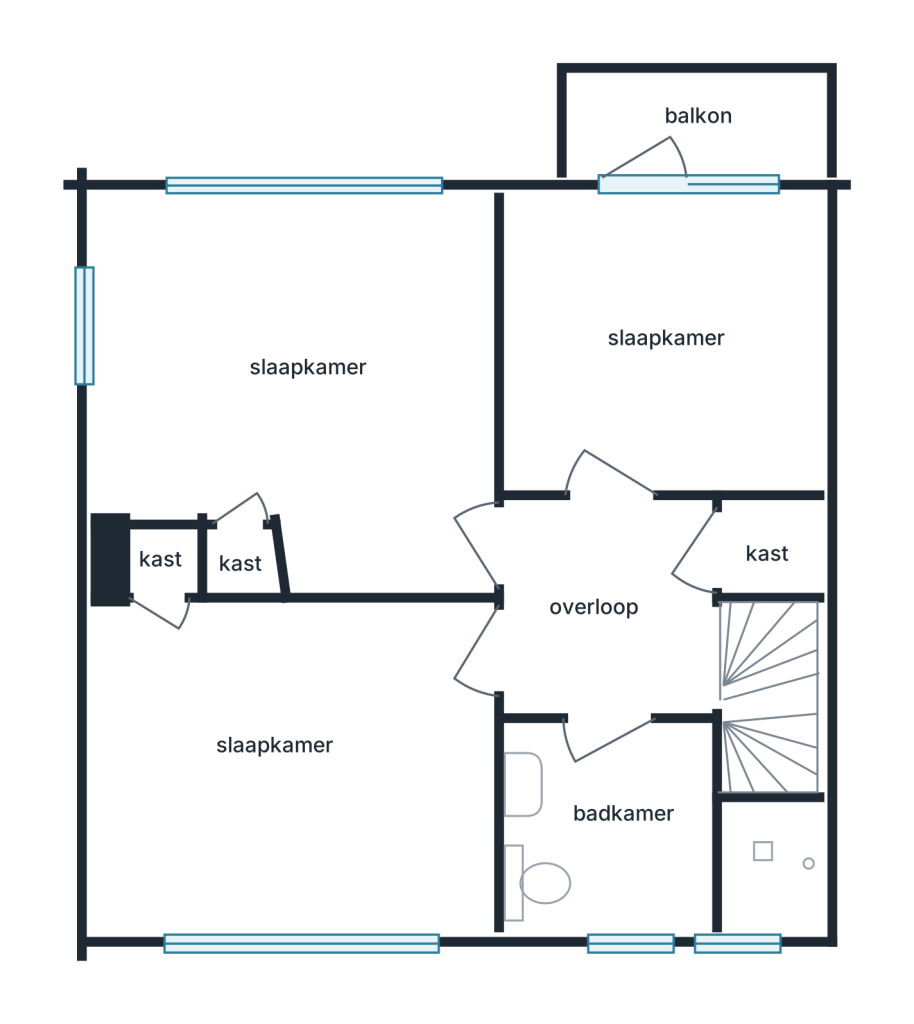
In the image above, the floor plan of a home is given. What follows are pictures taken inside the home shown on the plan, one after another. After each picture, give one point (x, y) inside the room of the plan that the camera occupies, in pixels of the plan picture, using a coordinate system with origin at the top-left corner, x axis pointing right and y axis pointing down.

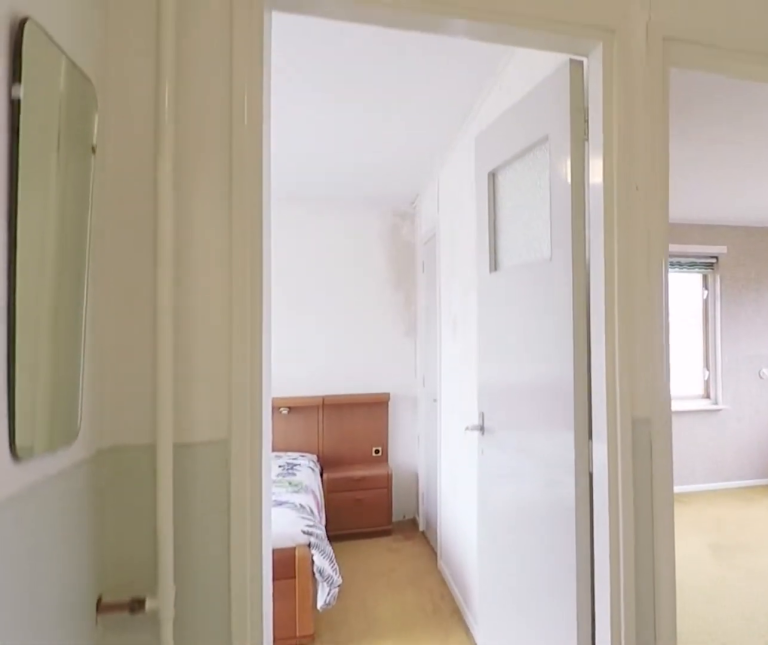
(612, 608)
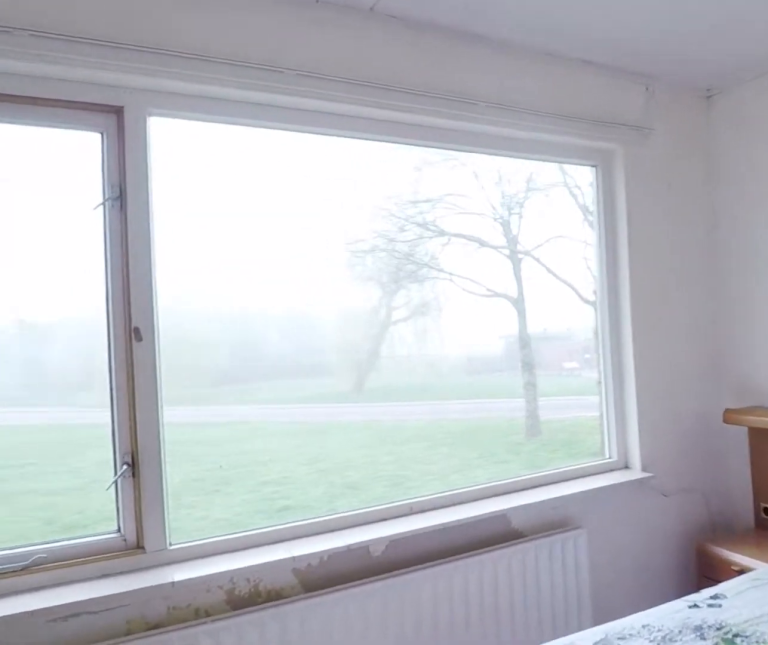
(453, 787)
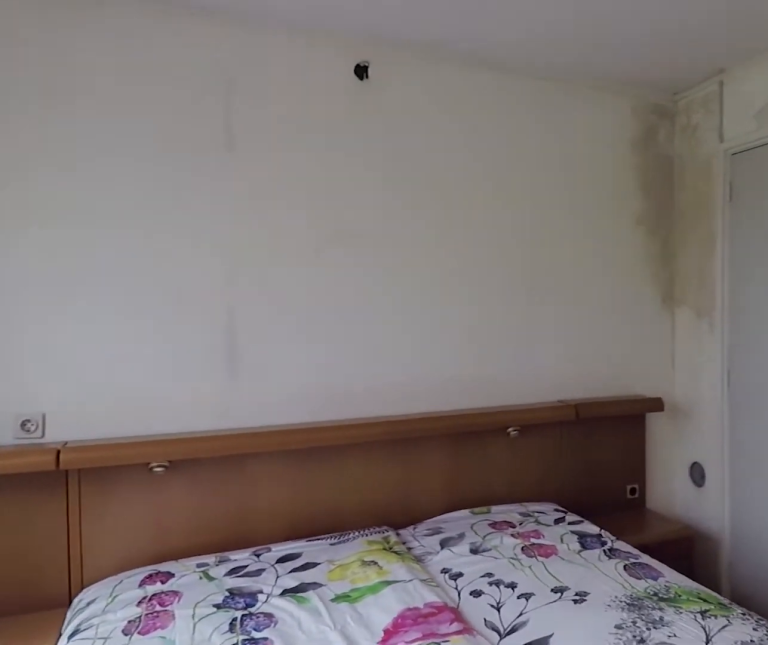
(453, 787)
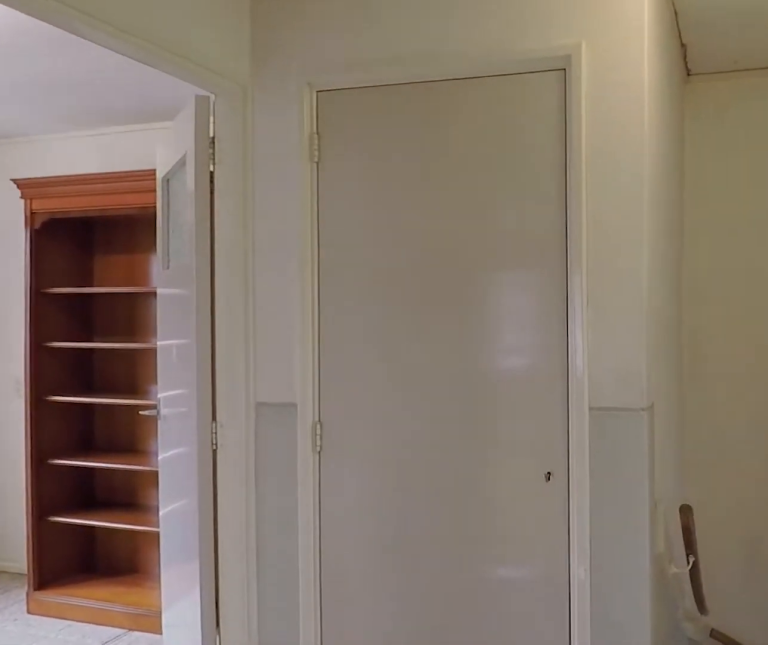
(612, 608)
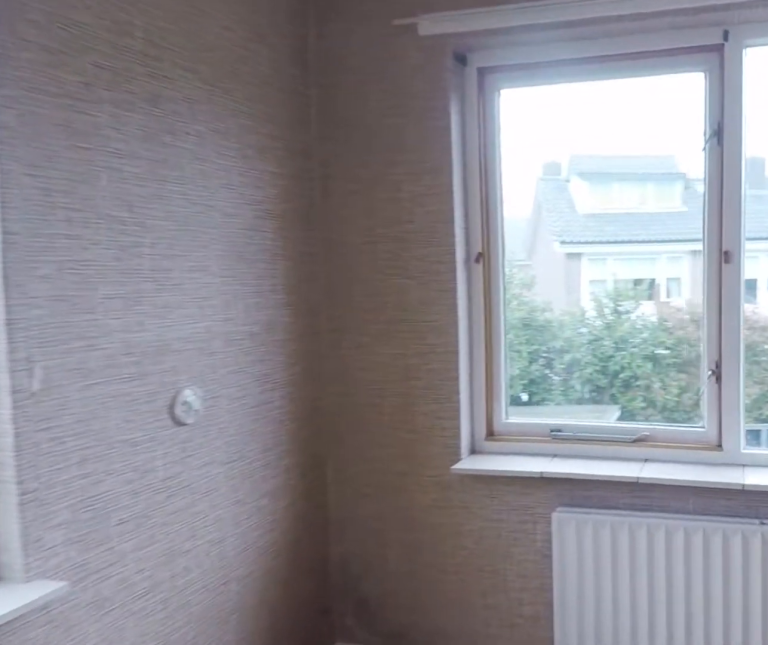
(468, 397)
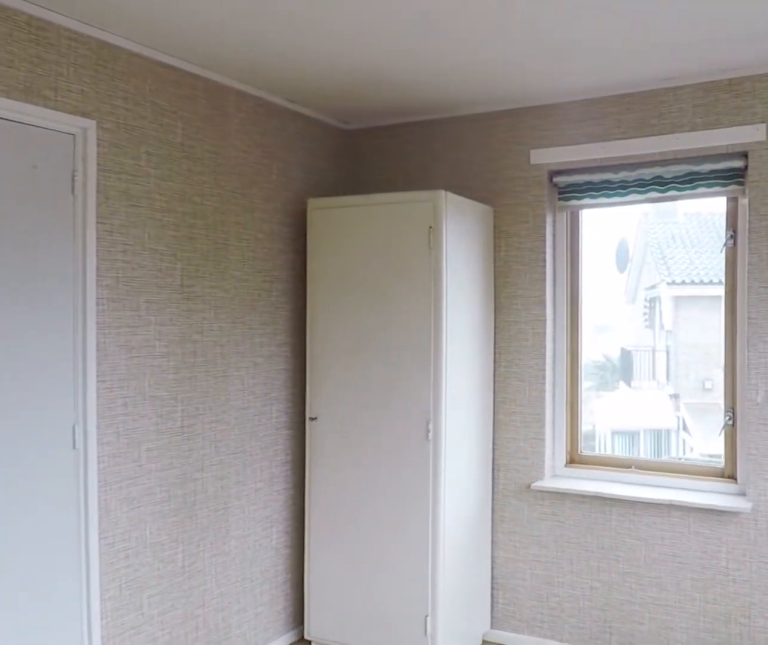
(468, 397)
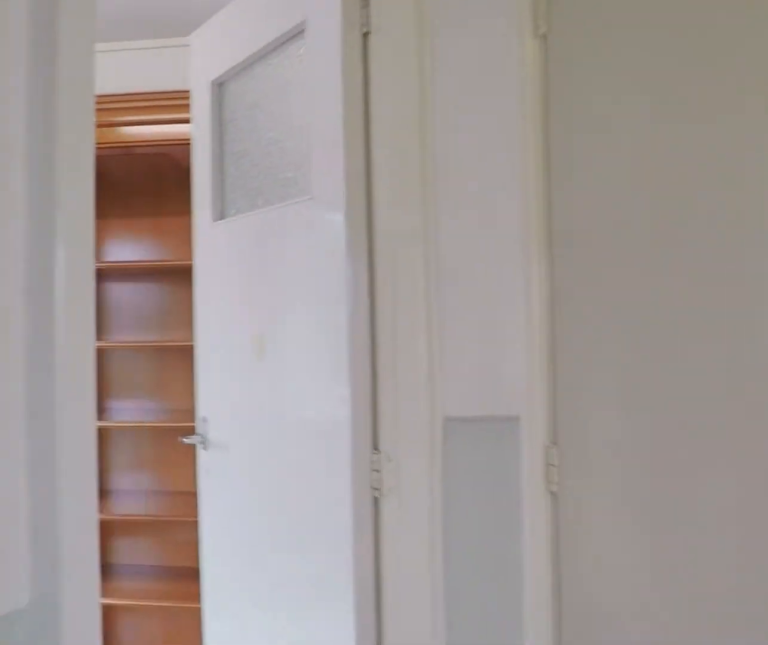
(612, 608)
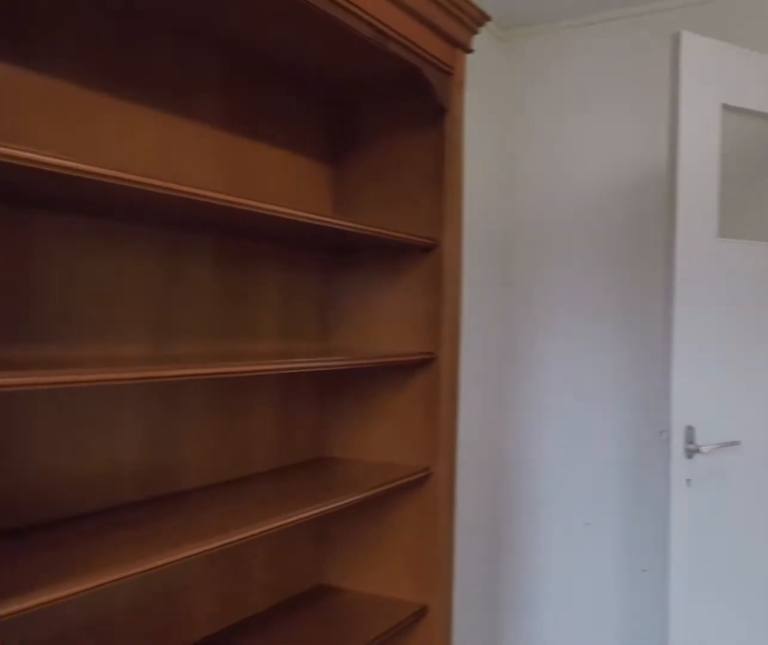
(664, 343)
